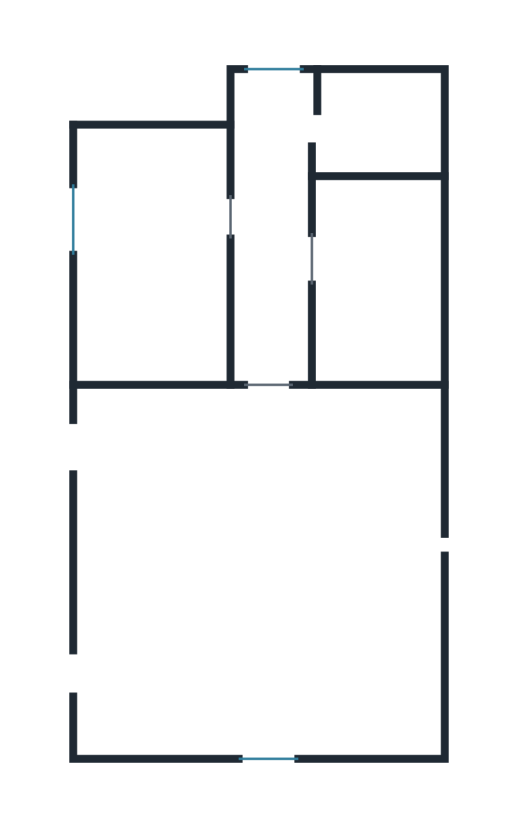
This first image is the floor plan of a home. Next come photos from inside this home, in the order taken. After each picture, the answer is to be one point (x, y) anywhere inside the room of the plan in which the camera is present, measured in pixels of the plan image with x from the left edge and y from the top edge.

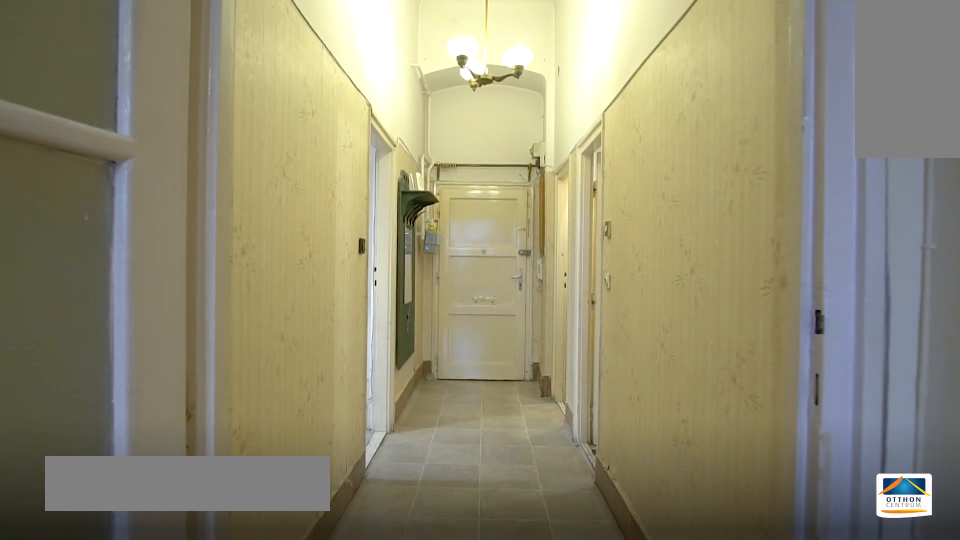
(273, 261)
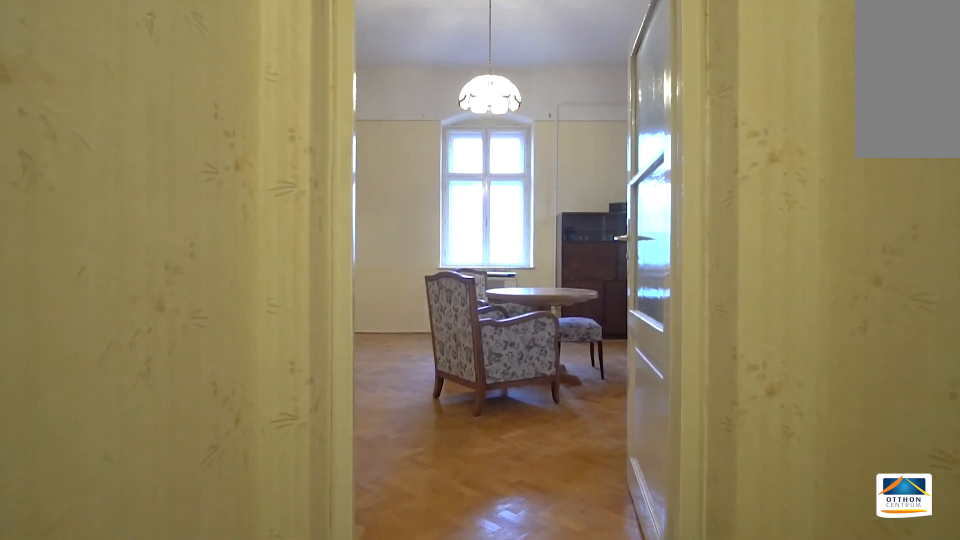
(274, 262)
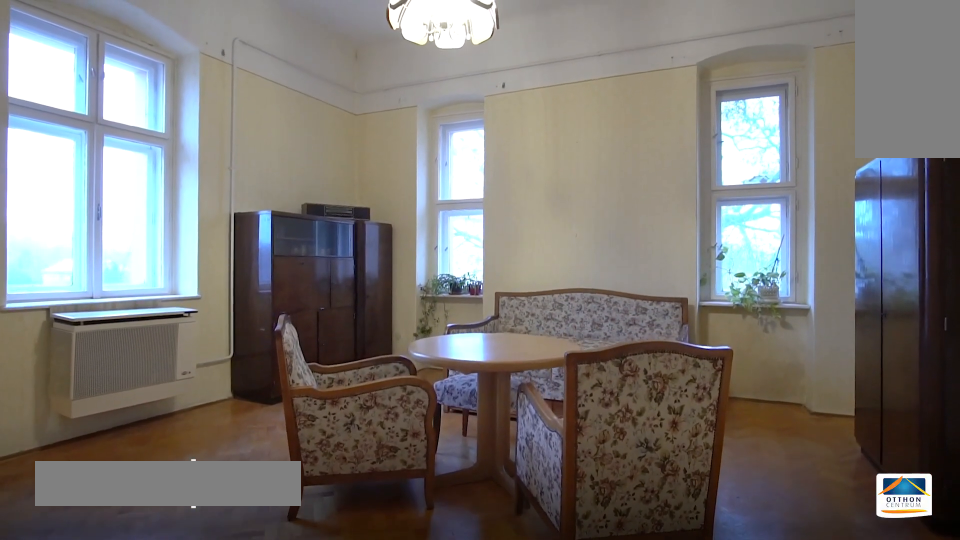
(282, 579)
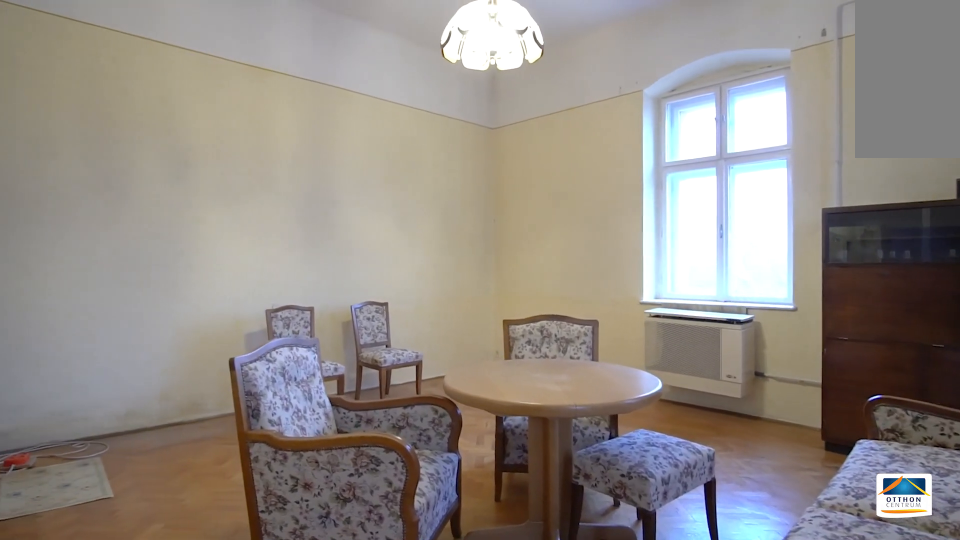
(282, 579)
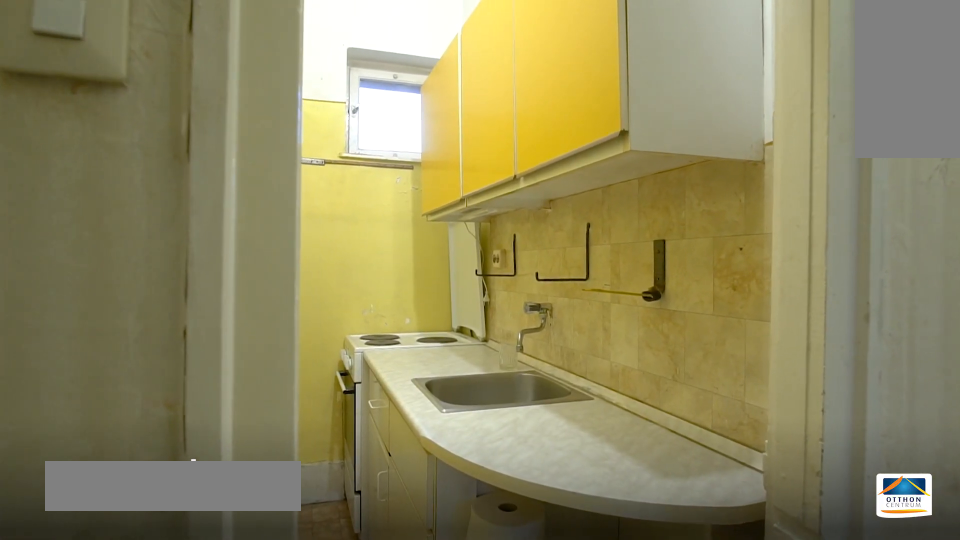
(382, 119)
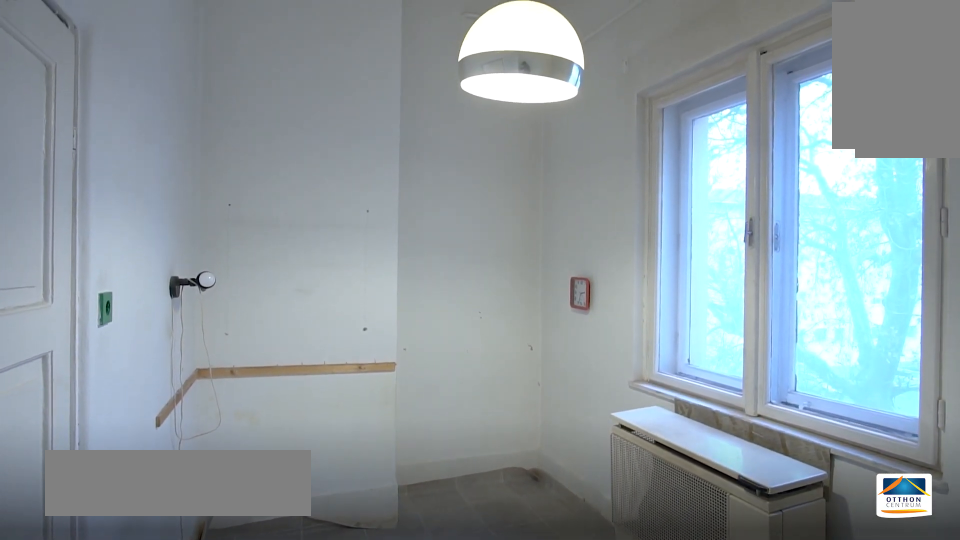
(148, 269)
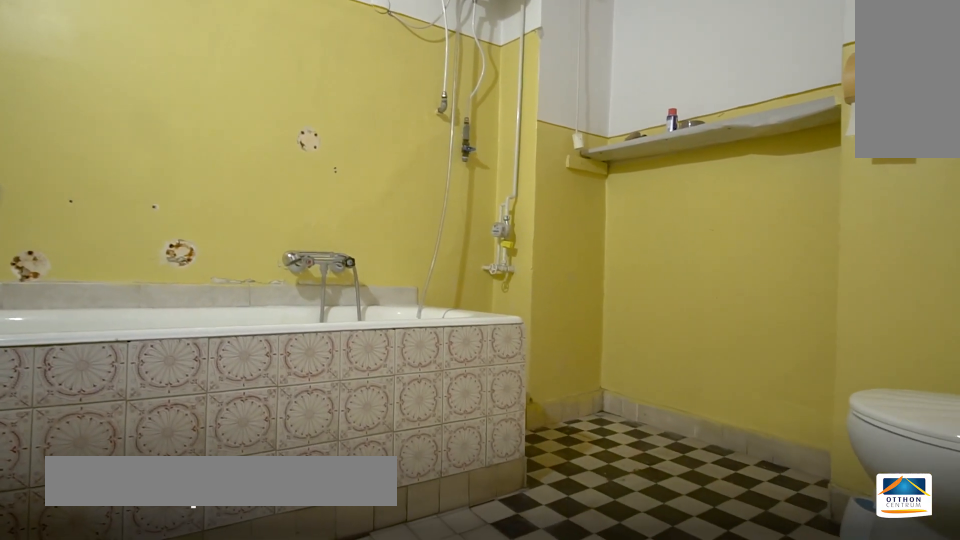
(373, 279)
